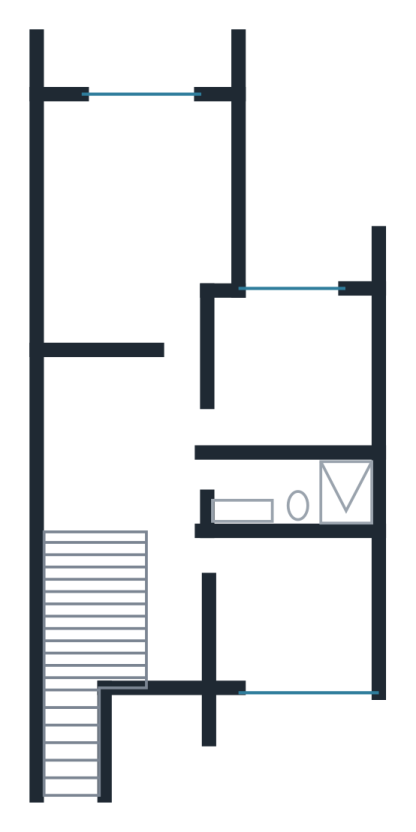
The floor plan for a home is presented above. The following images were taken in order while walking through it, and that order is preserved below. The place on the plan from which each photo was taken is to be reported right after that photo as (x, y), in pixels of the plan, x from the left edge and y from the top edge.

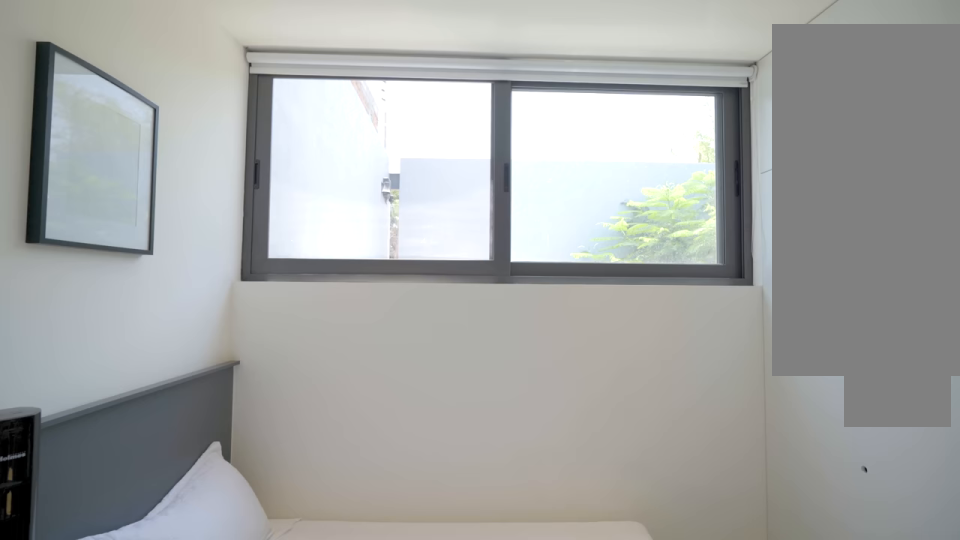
(250, 630)
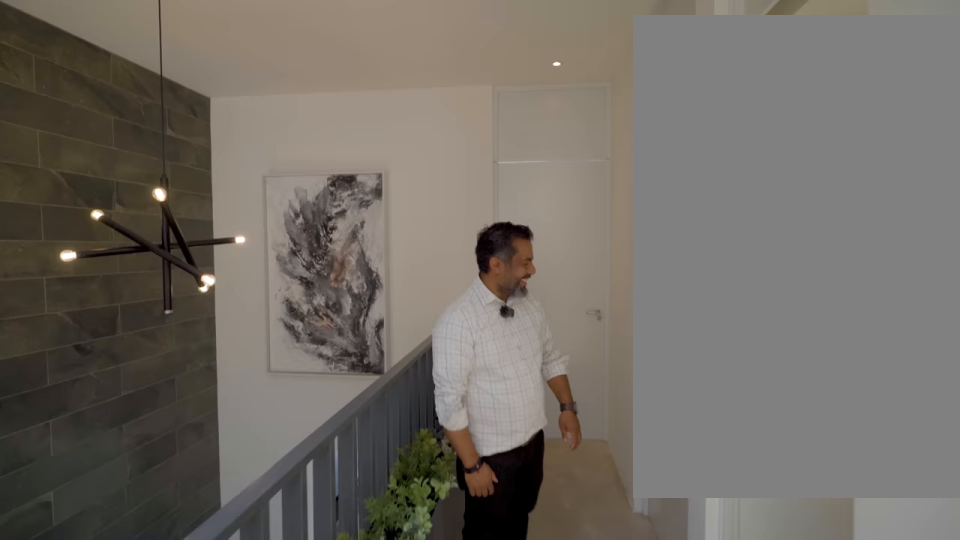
(180, 466)
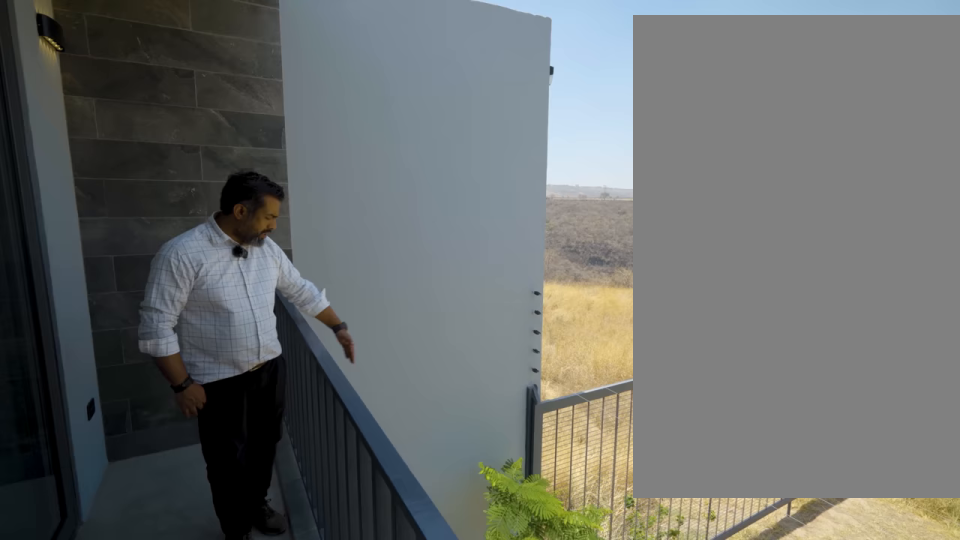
(134, 69)
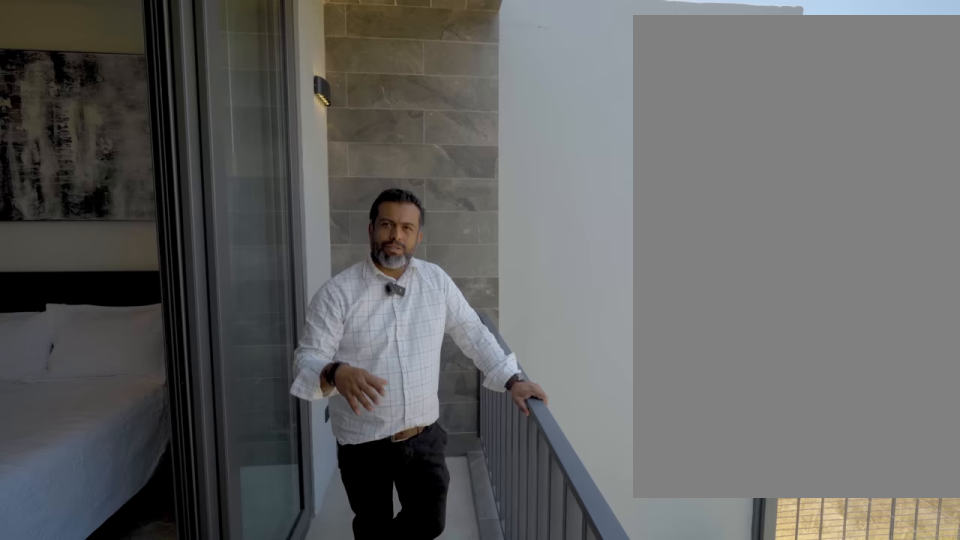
(157, 70)
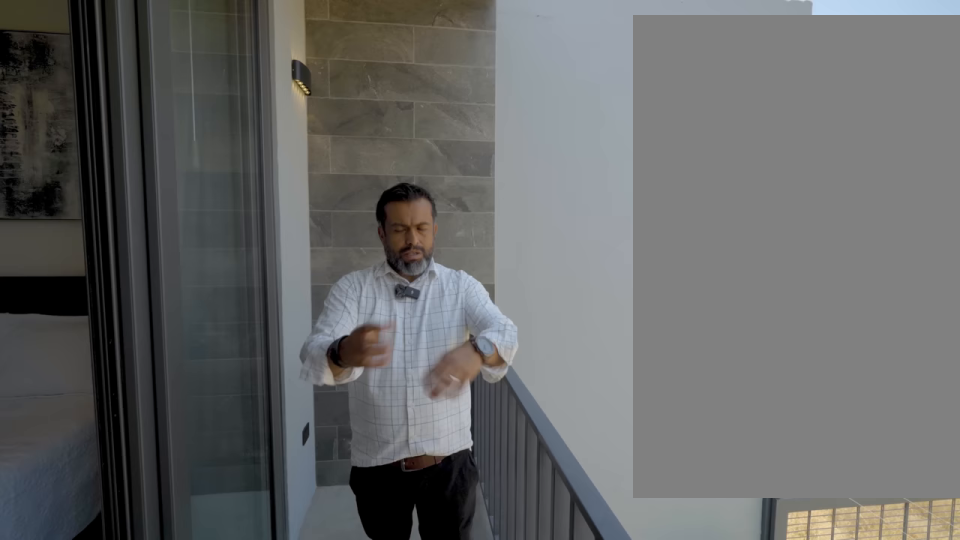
(156, 71)
